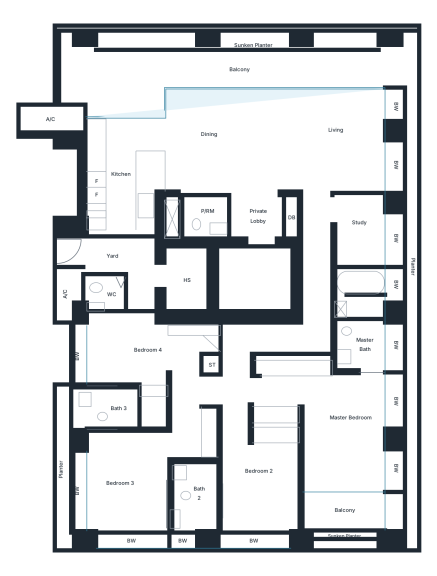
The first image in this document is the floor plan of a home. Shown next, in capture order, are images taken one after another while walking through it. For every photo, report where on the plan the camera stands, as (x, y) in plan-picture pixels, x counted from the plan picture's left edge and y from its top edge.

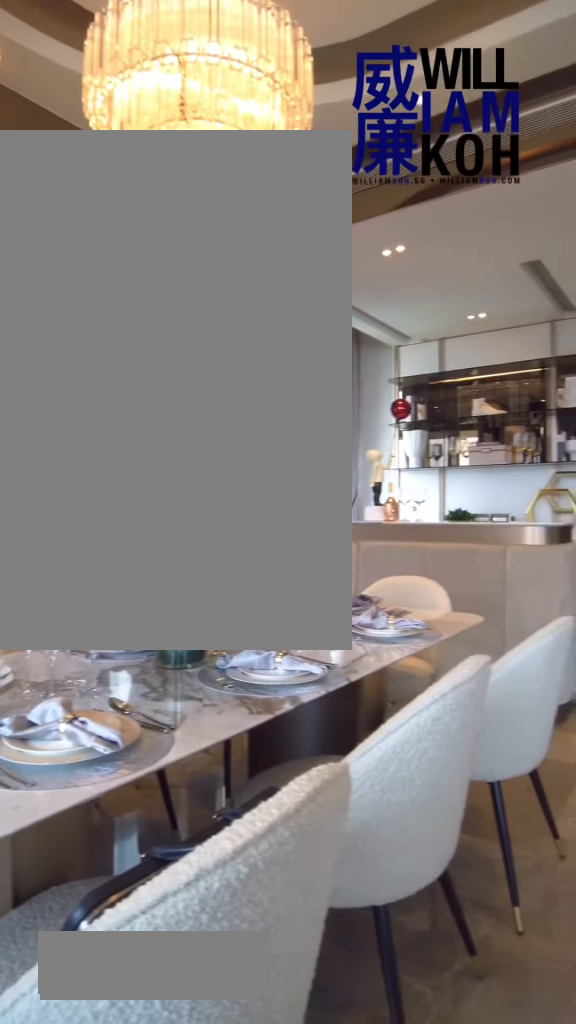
(338, 109)
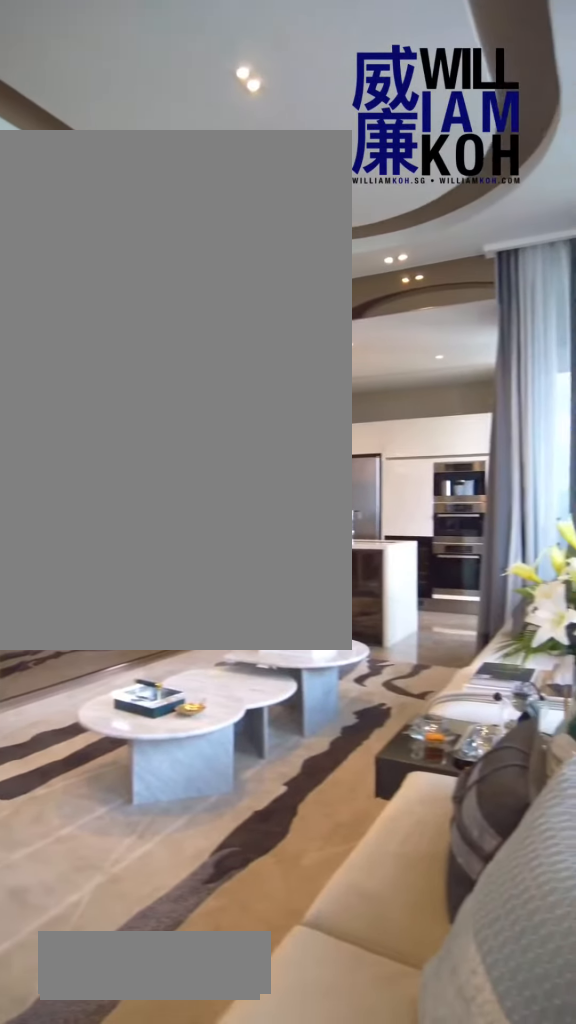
(338, 109)
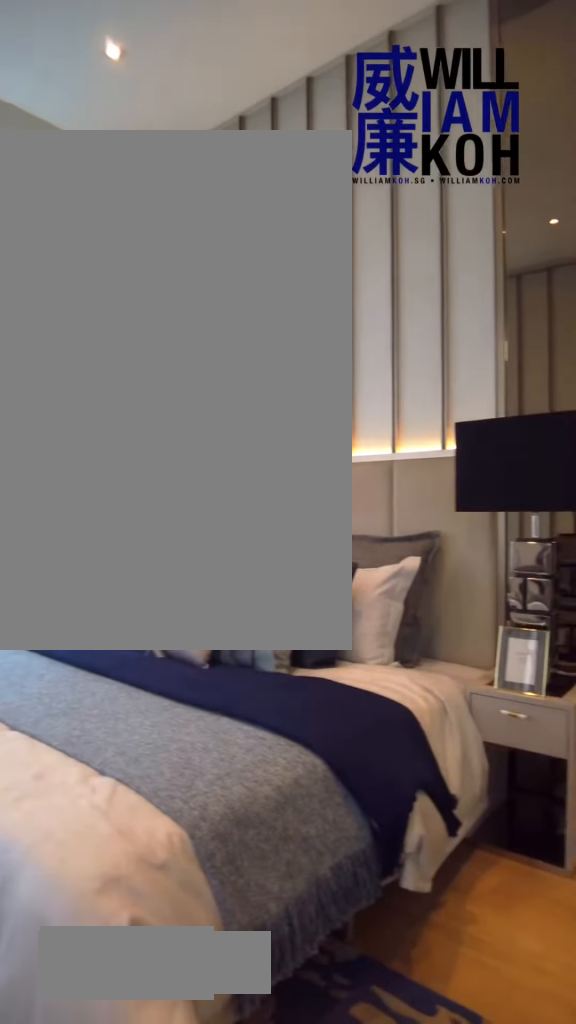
(375, 391)
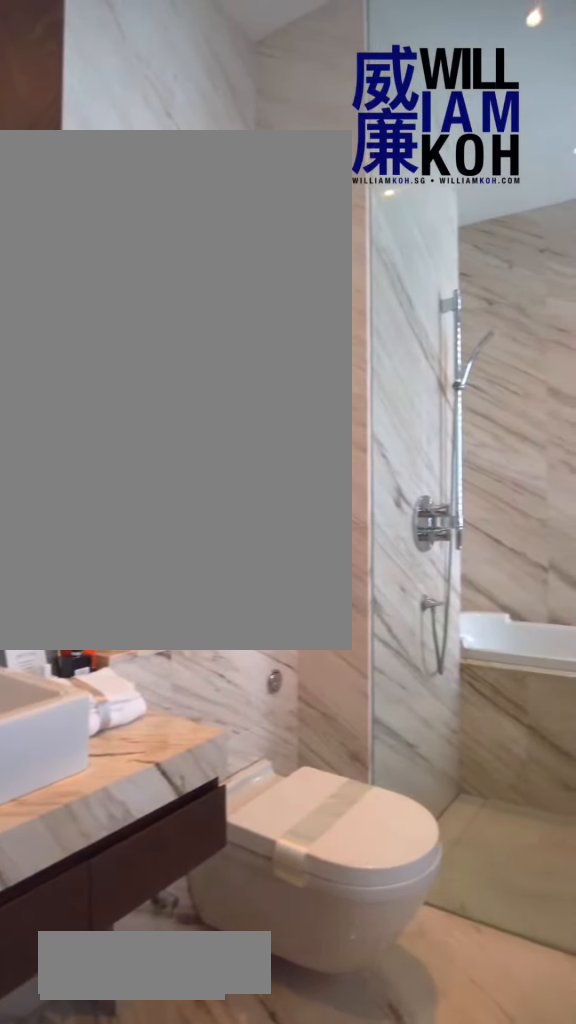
(368, 346)
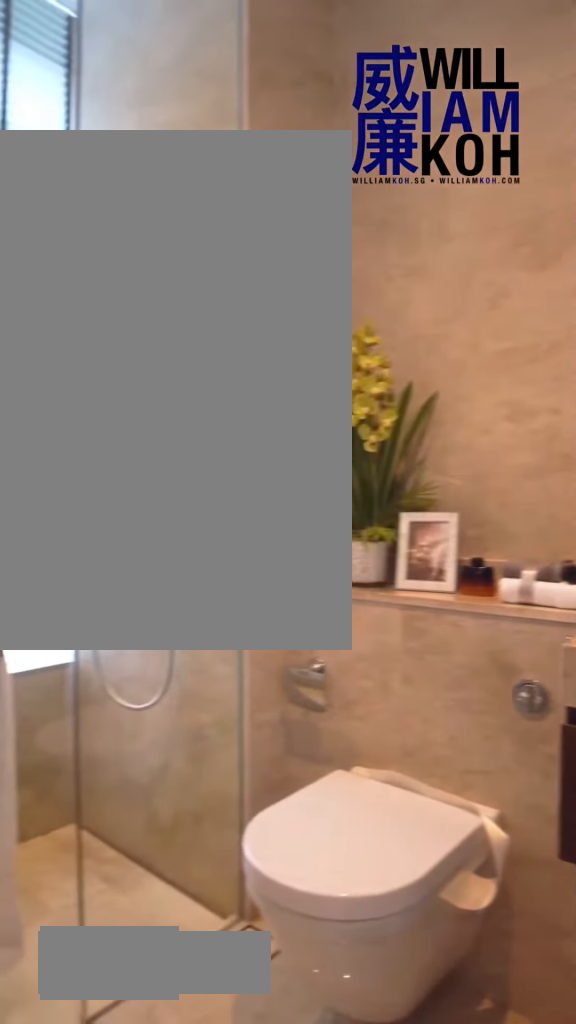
(198, 482)
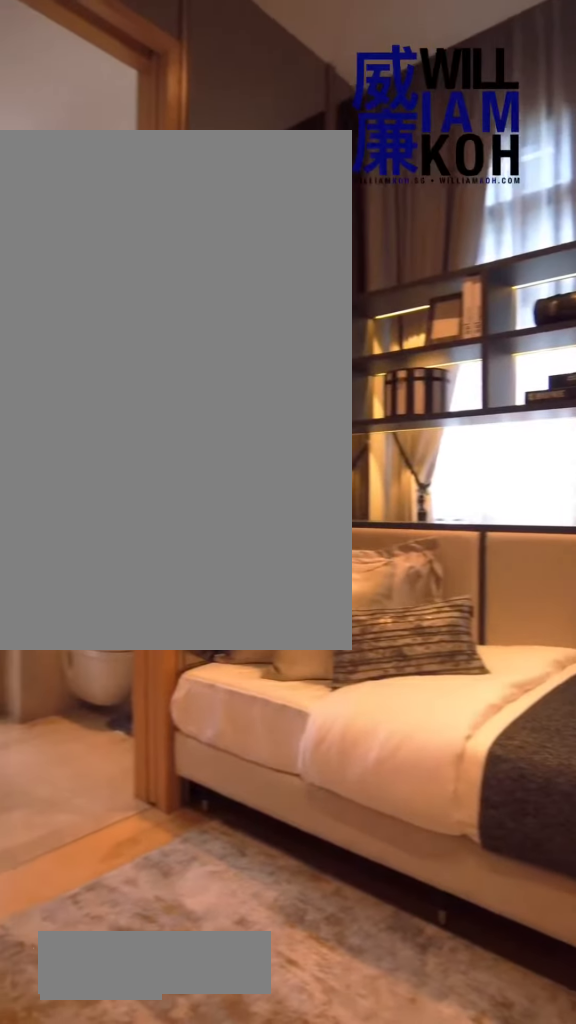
(156, 356)
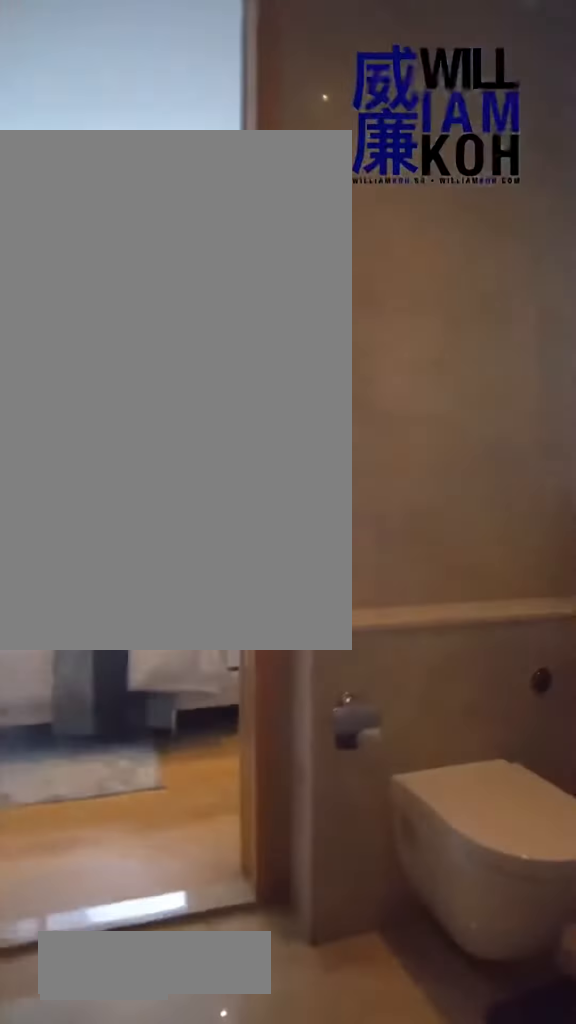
(127, 384)
